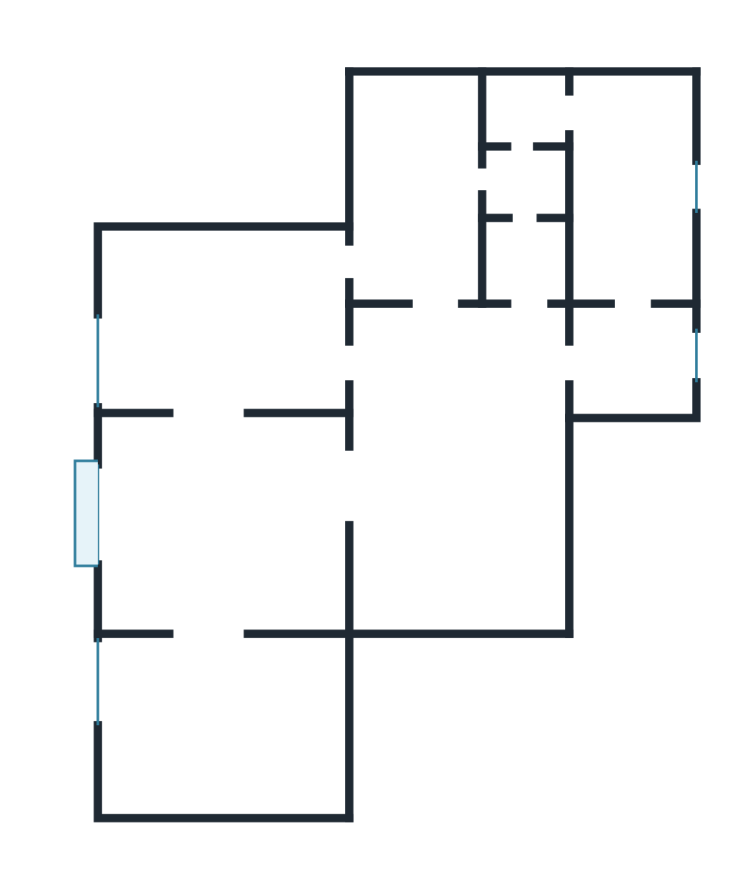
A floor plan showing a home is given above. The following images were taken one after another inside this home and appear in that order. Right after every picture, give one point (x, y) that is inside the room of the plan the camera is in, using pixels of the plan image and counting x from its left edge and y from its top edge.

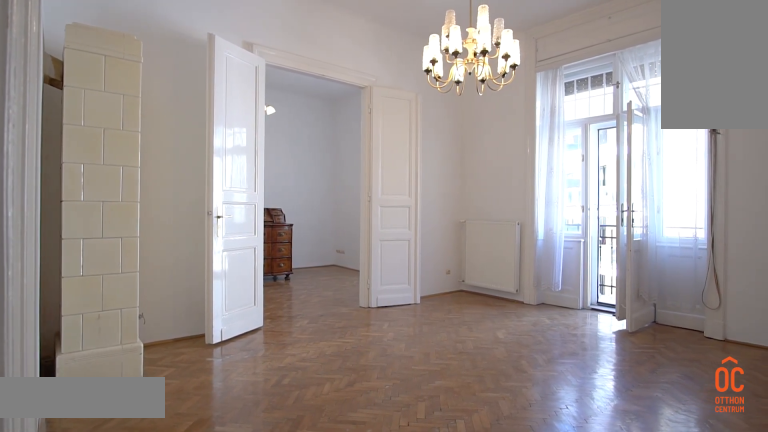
(219, 525)
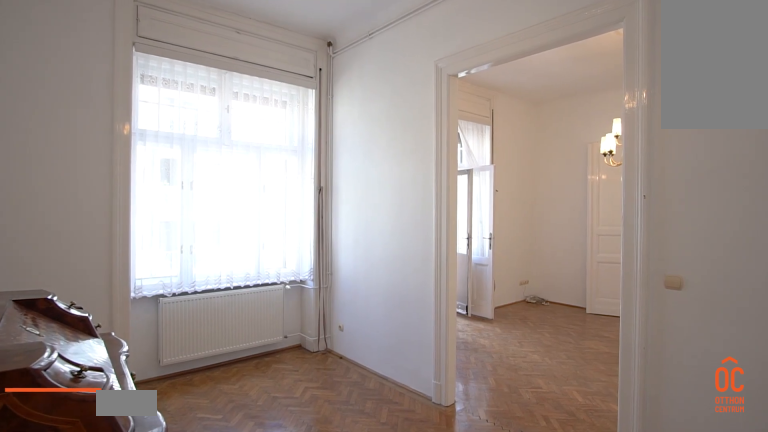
(217, 726)
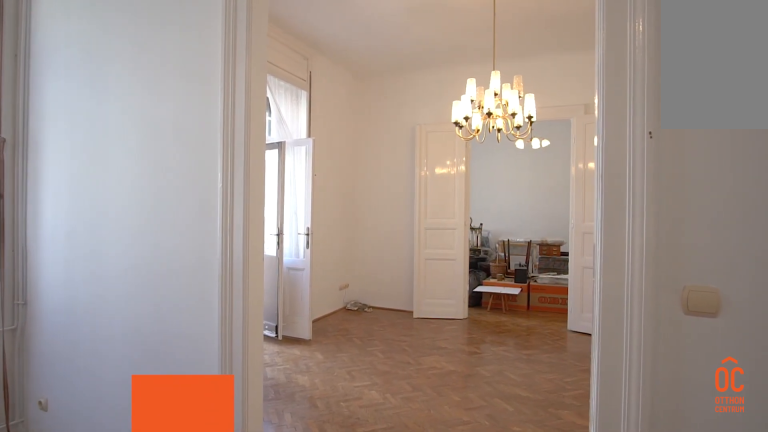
(217, 726)
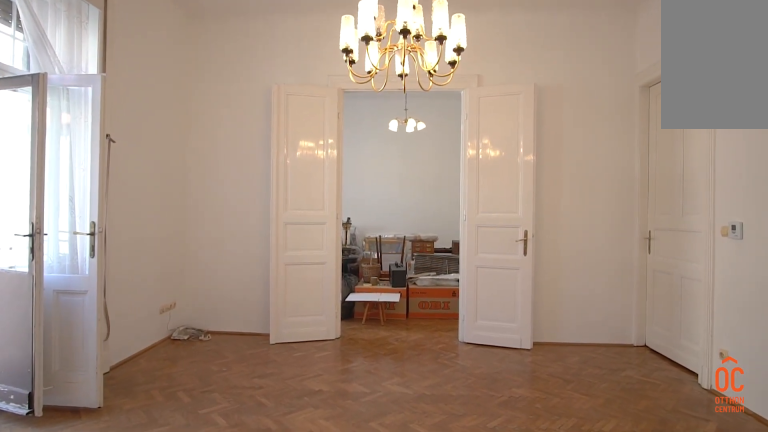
(219, 540)
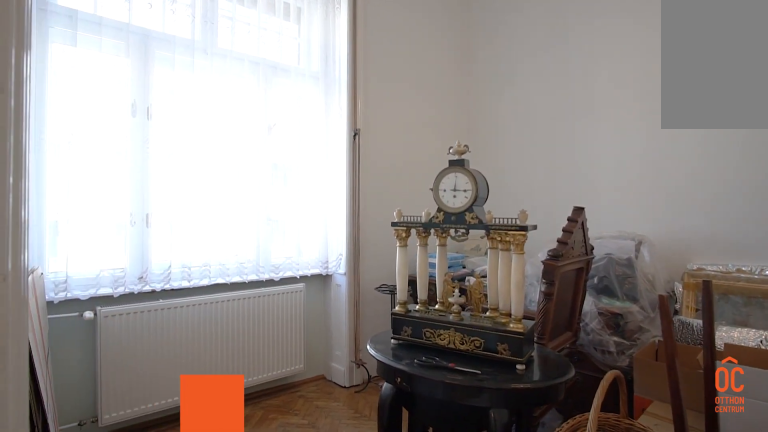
(225, 328)
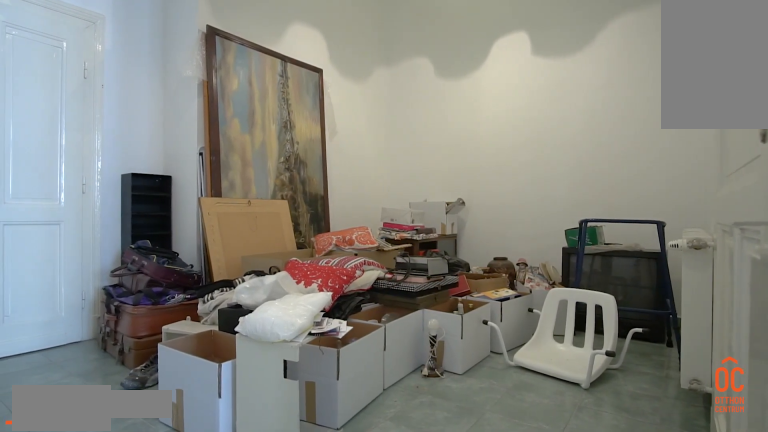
(461, 470)
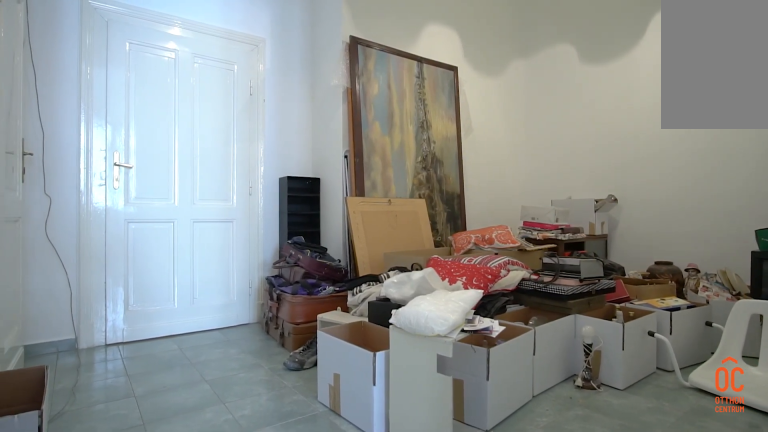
(460, 471)
